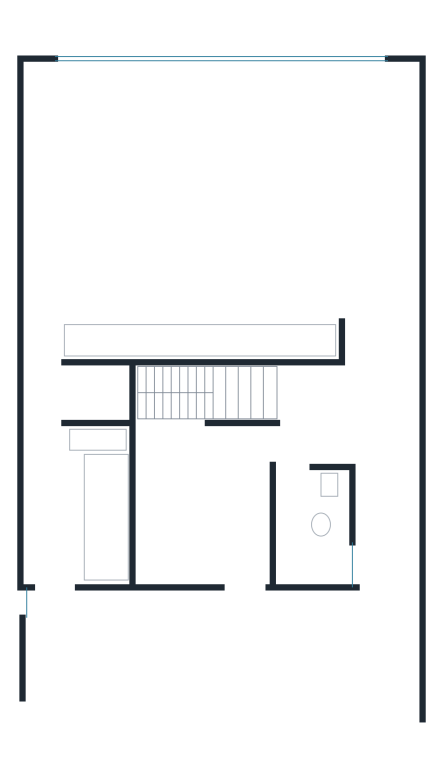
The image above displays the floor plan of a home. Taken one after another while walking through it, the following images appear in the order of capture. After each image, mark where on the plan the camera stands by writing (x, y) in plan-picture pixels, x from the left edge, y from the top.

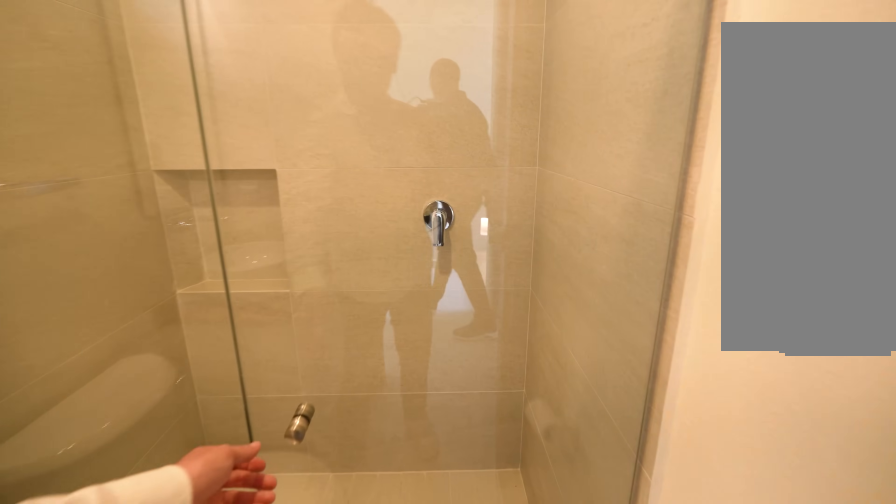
(297, 473)
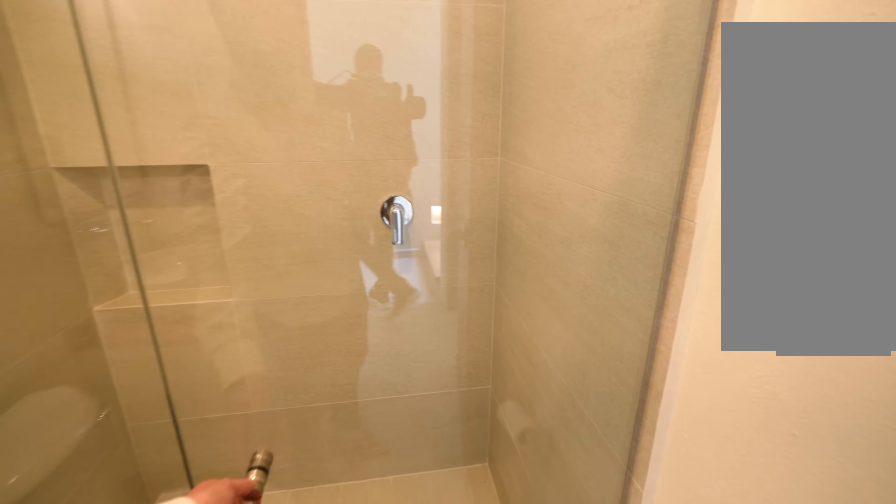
(296, 476)
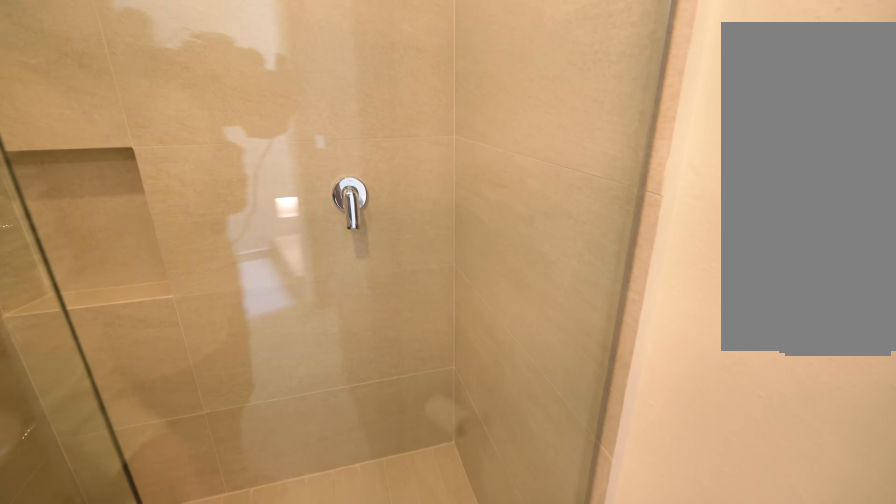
(296, 485)
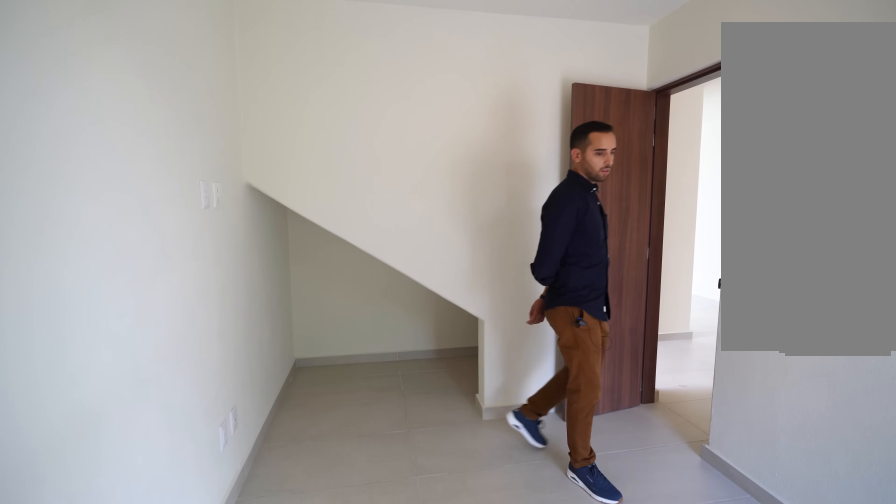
(173, 566)
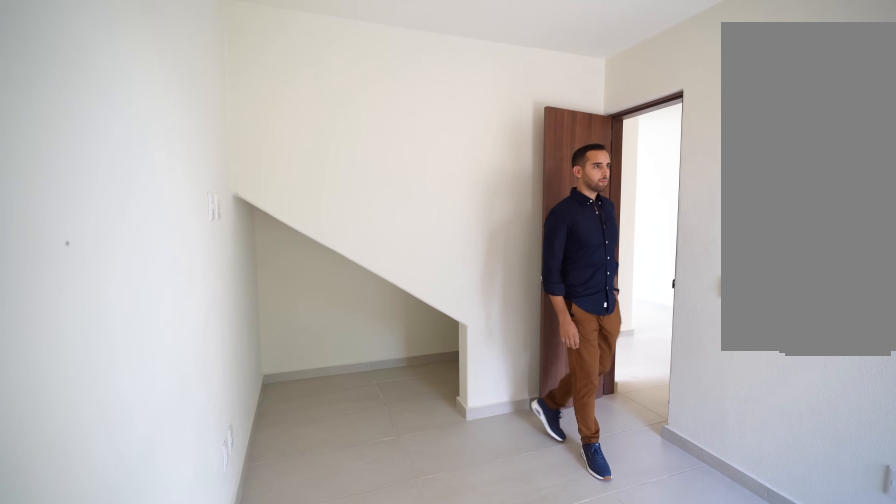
(172, 564)
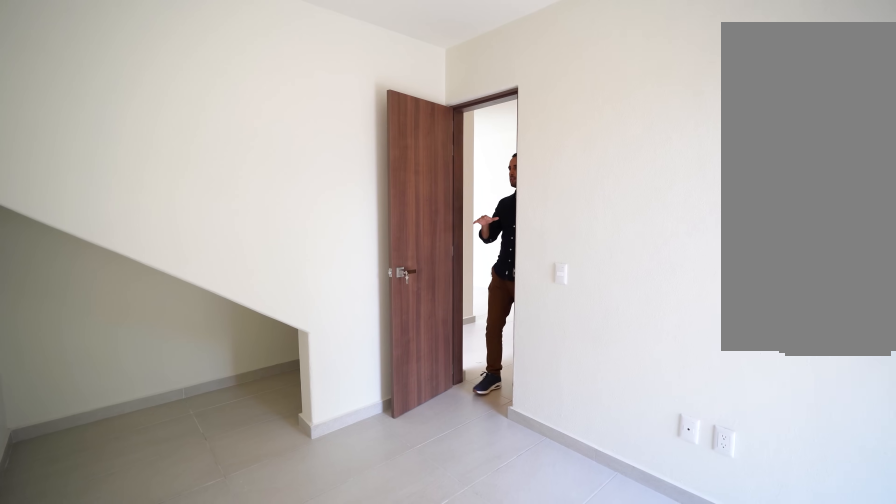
(171, 564)
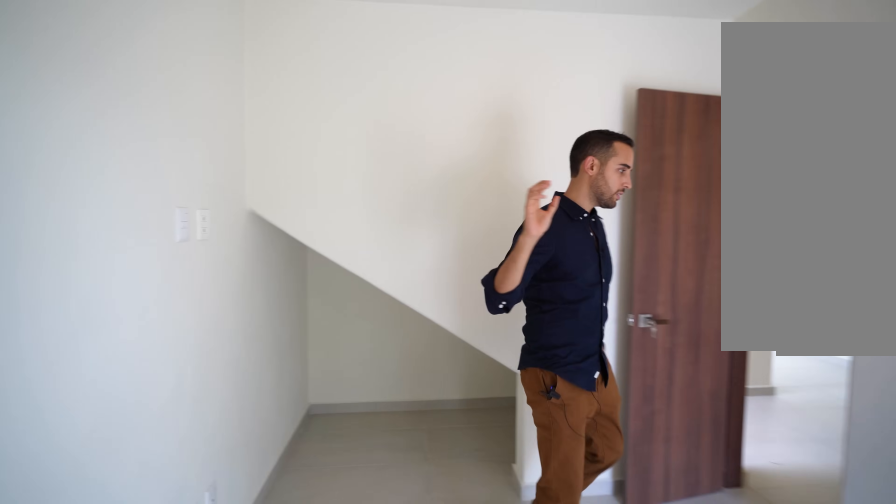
(170, 531)
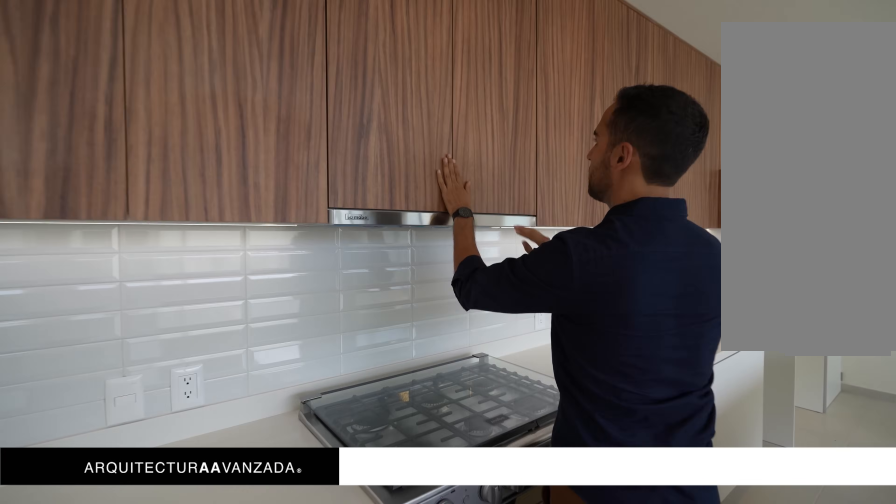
(281, 291)
